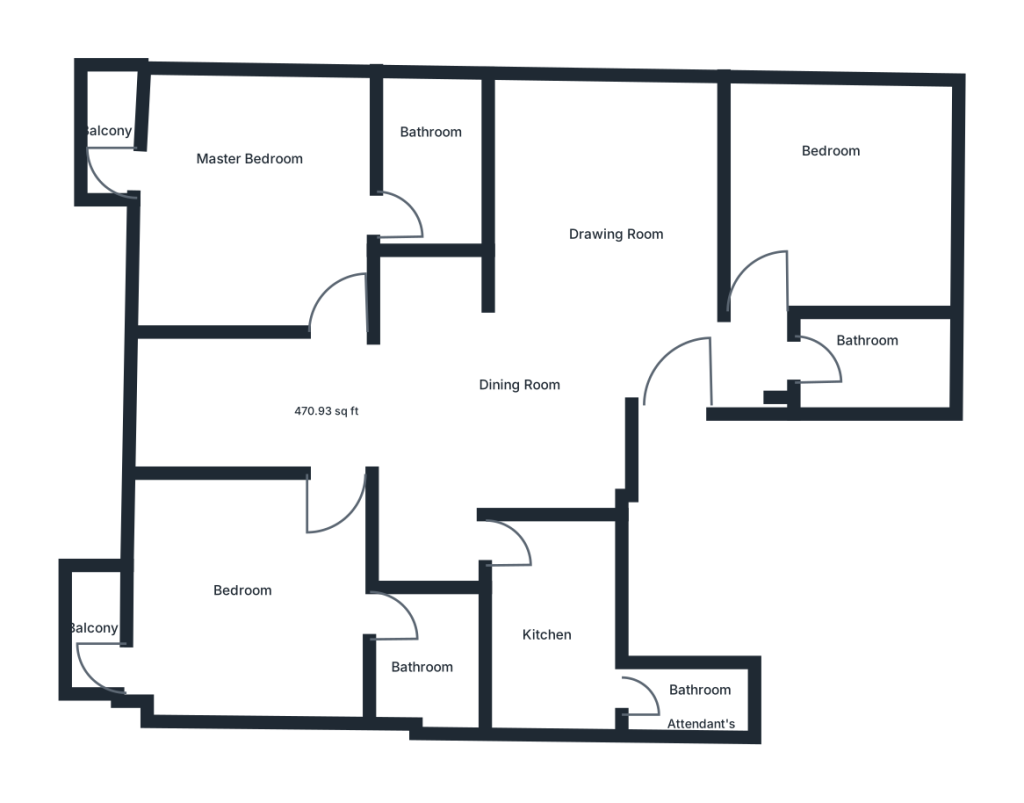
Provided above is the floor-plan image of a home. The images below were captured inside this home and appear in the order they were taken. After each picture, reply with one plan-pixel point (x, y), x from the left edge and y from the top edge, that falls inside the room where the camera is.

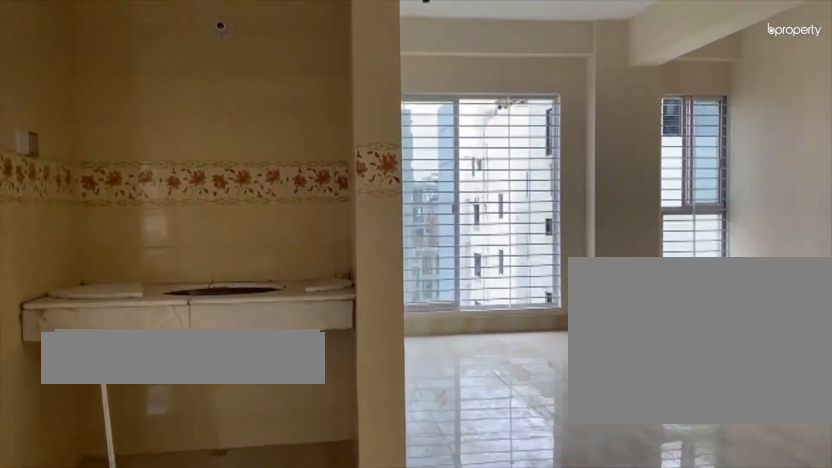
(577, 324)
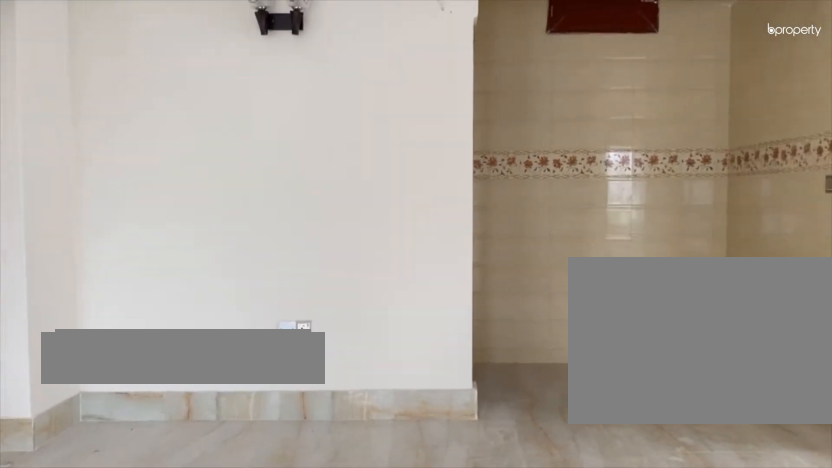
(577, 324)
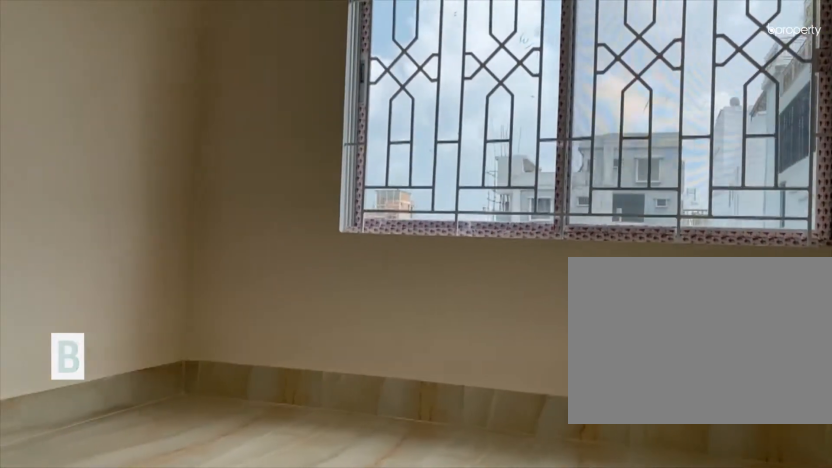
(854, 203)
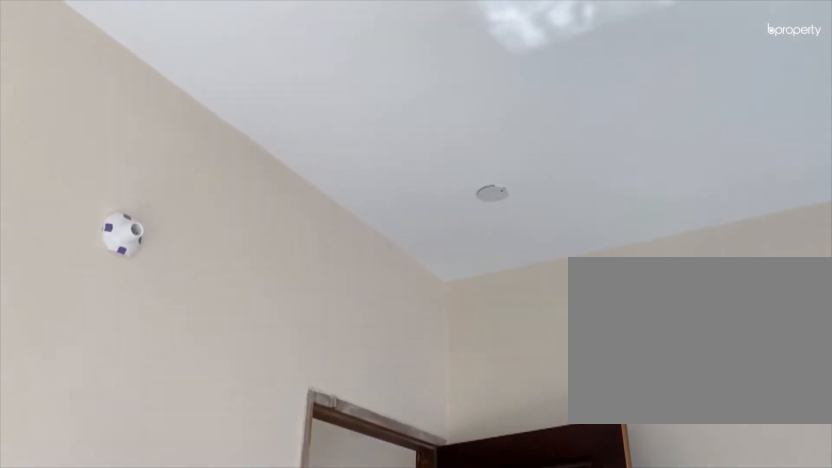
(854, 203)
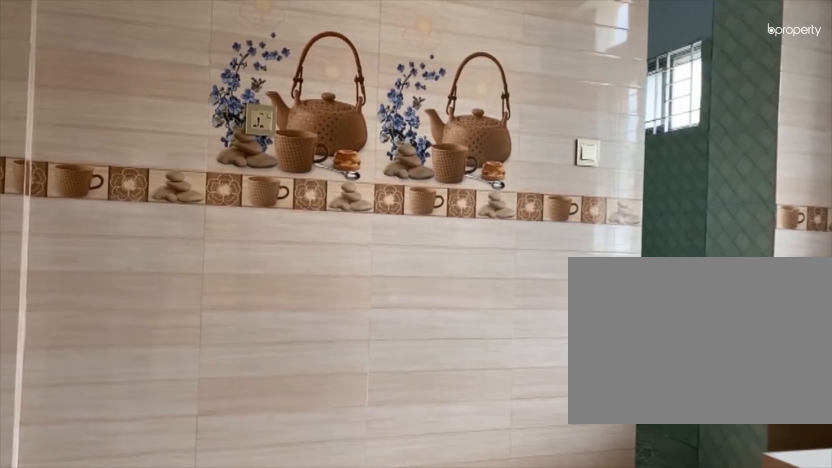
(550, 637)
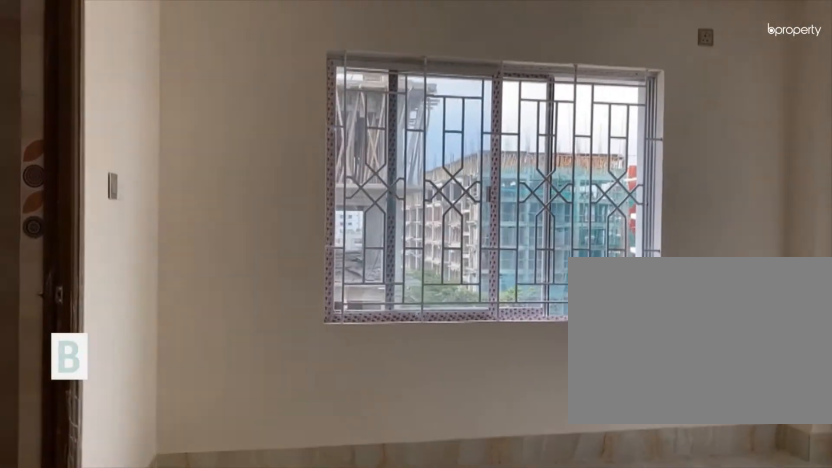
(251, 592)
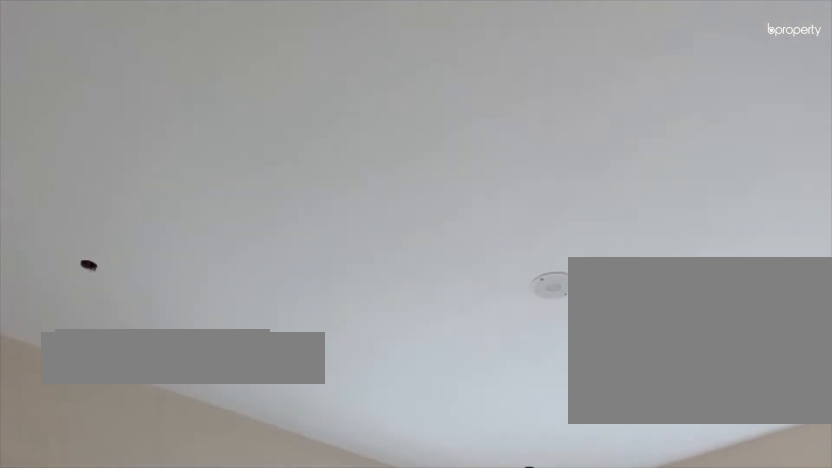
(253, 204)
